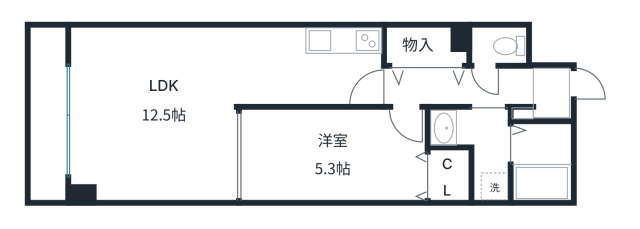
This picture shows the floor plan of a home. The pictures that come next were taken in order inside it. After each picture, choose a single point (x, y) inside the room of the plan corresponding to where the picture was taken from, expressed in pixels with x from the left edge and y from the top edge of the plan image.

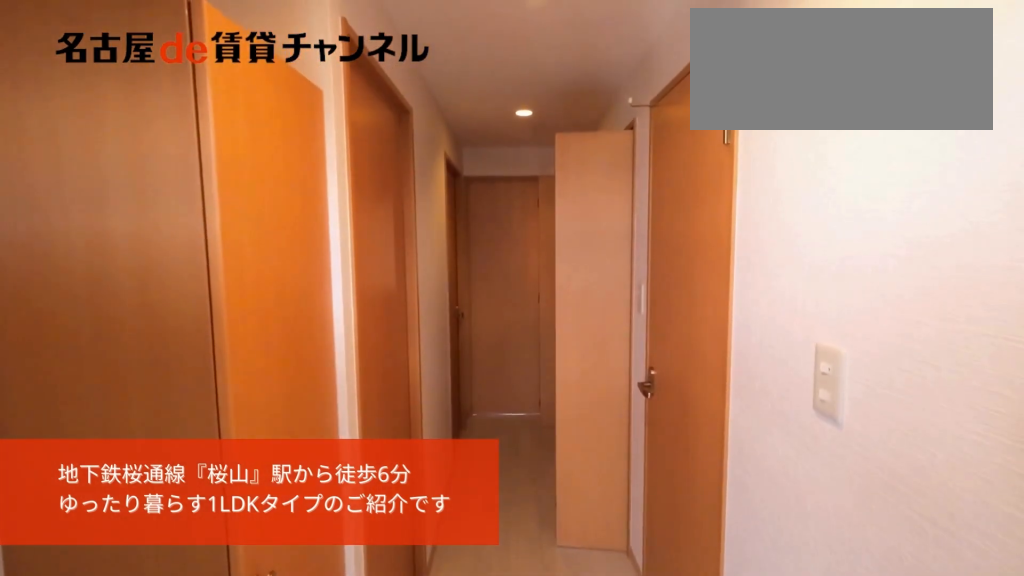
(551, 94)
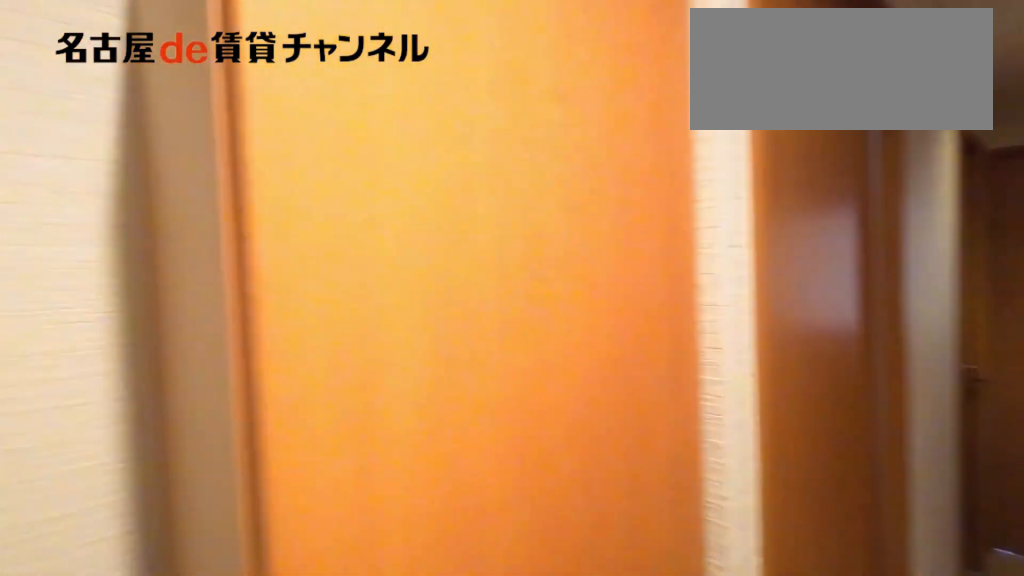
(551, 94)
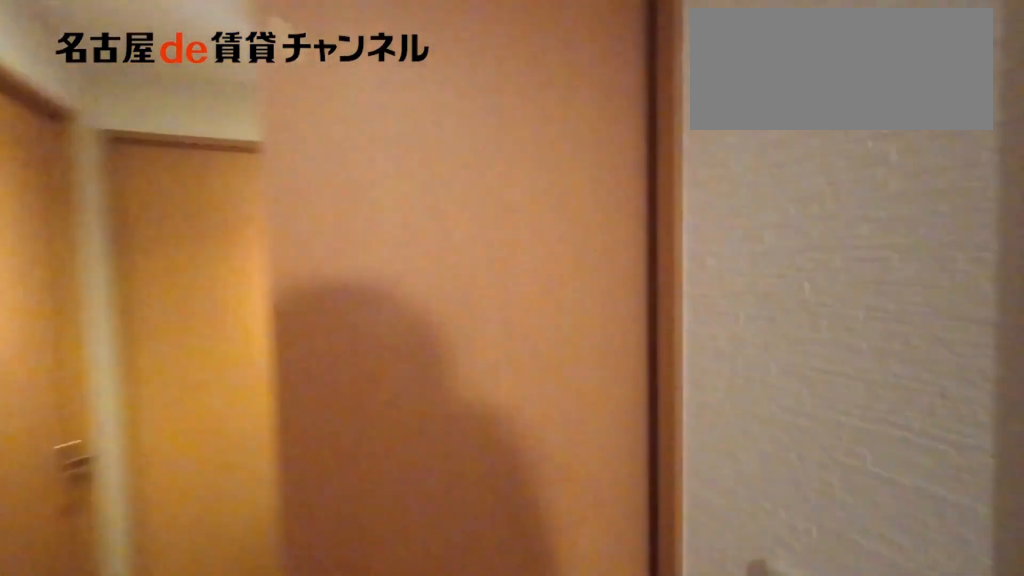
(461, 87)
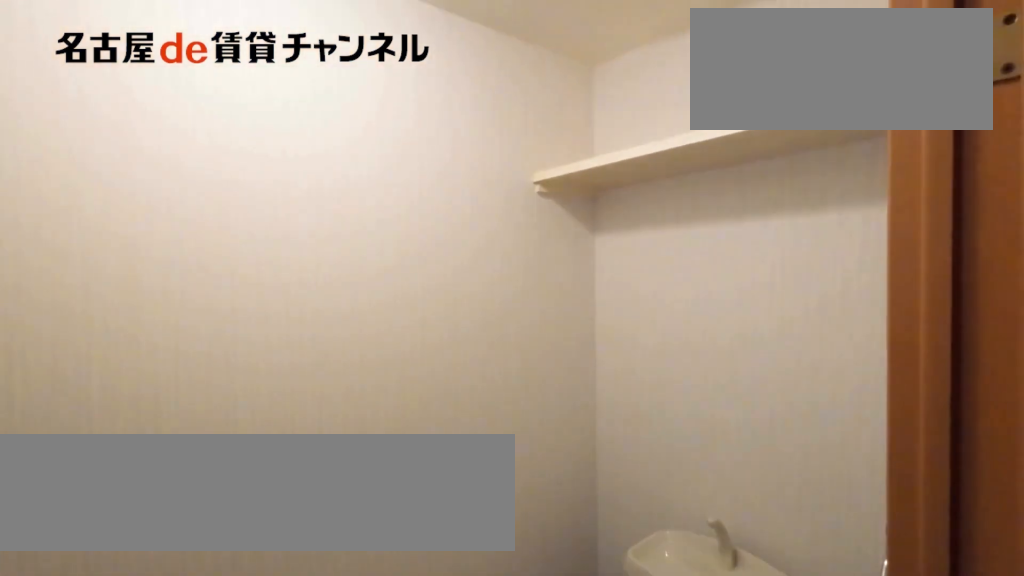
(498, 46)
